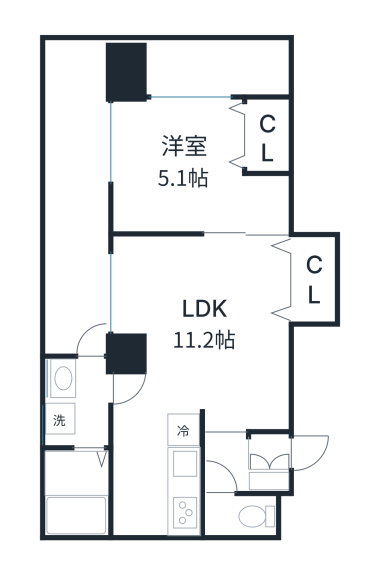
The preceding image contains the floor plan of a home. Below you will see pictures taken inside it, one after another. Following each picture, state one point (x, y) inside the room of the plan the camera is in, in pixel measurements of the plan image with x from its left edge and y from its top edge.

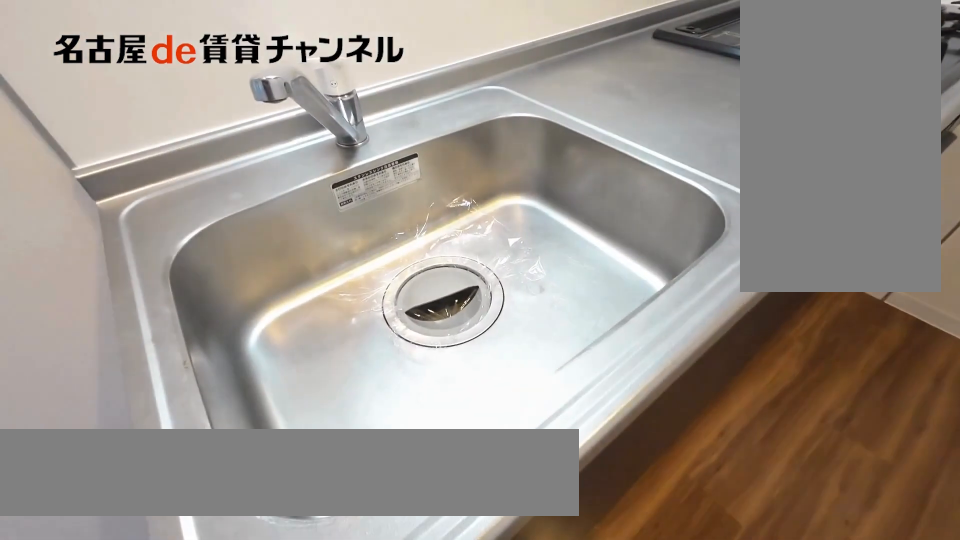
(185, 471)
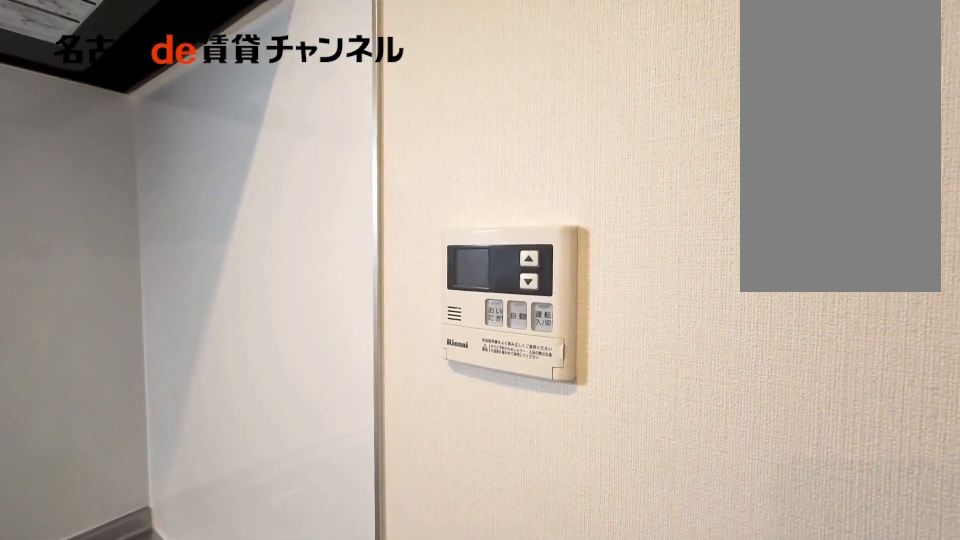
(185, 471)
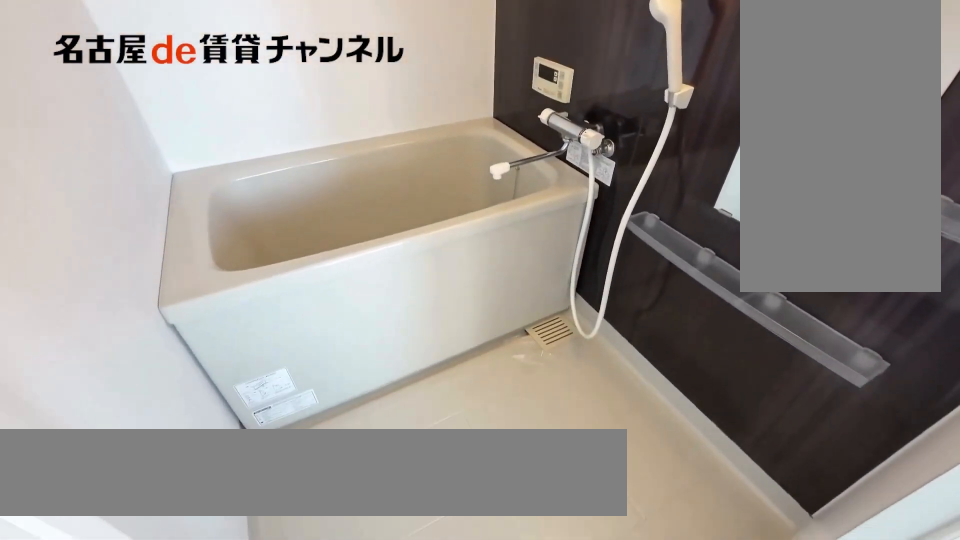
(79, 490)
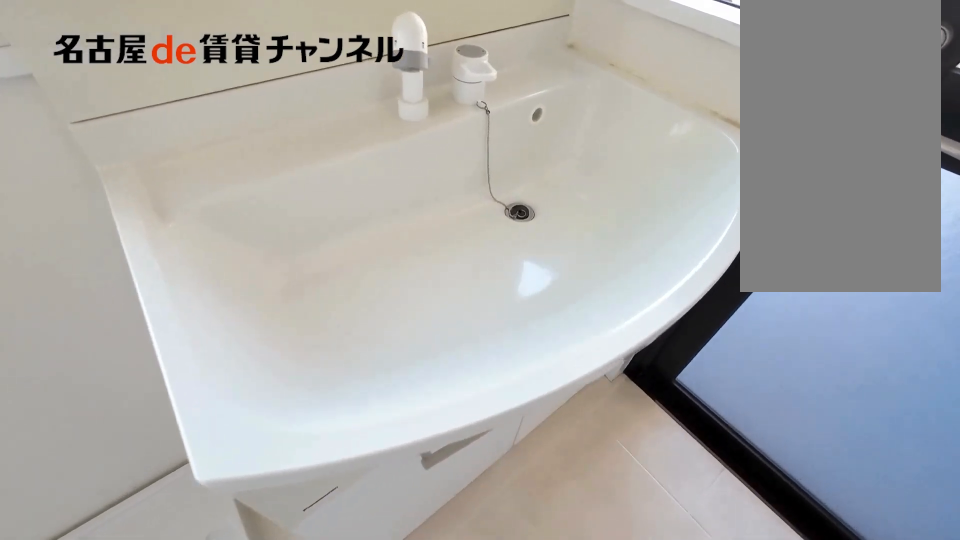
(79, 401)
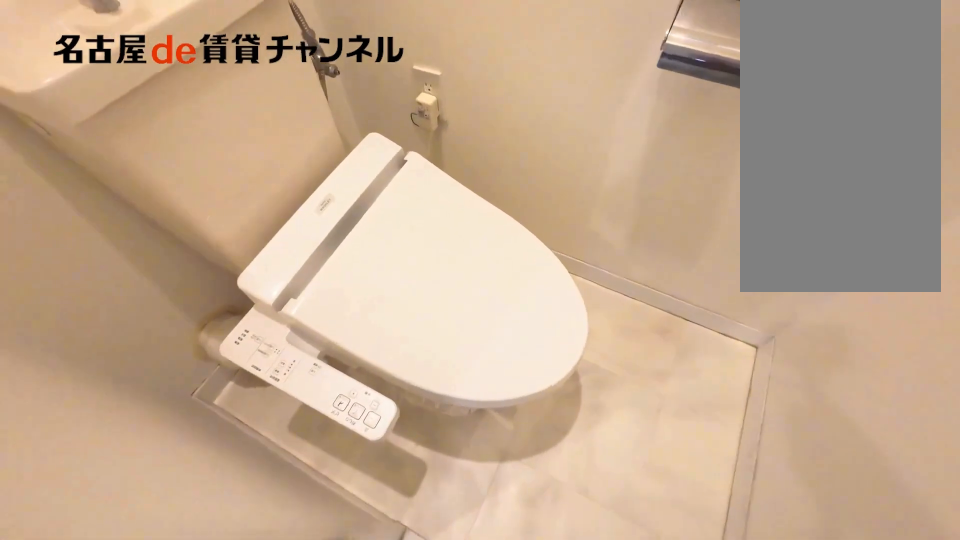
(242, 513)
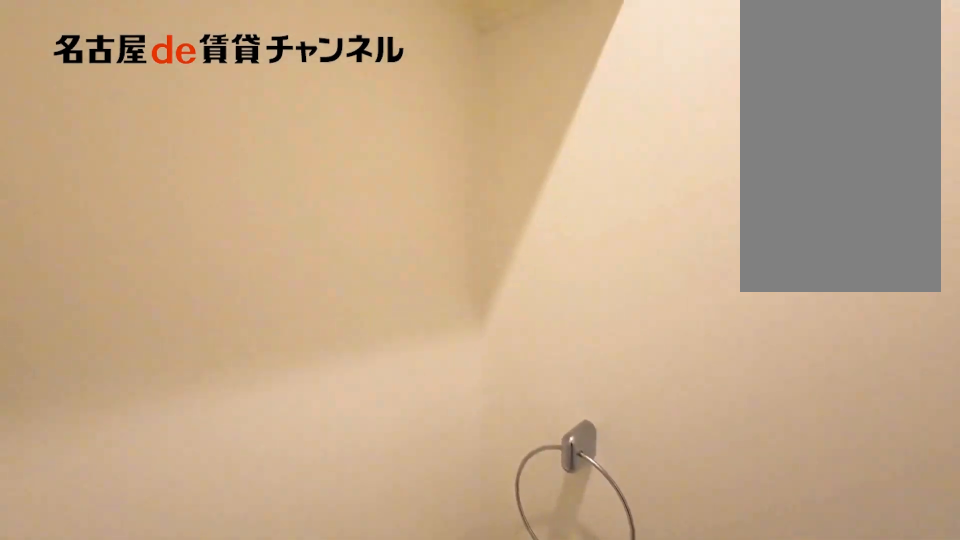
(242, 513)
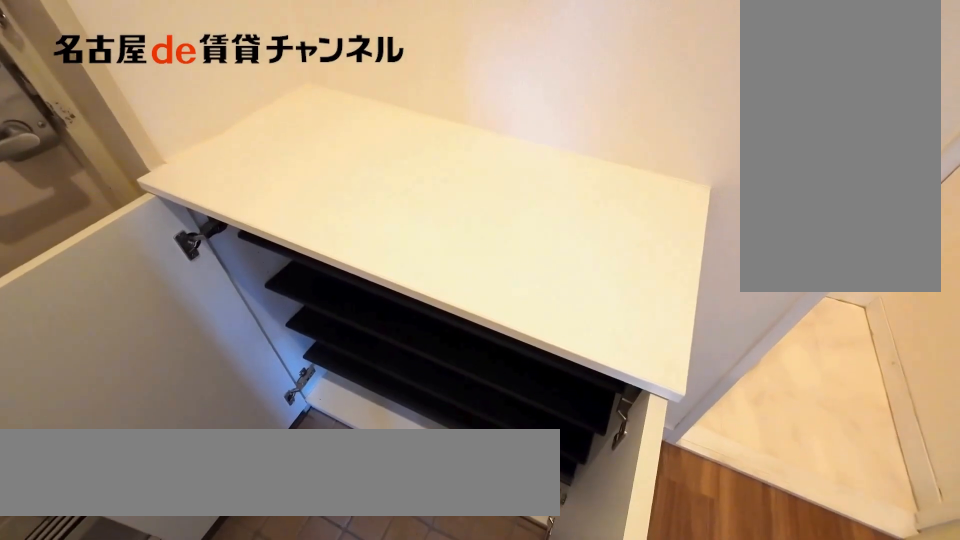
(271, 482)
